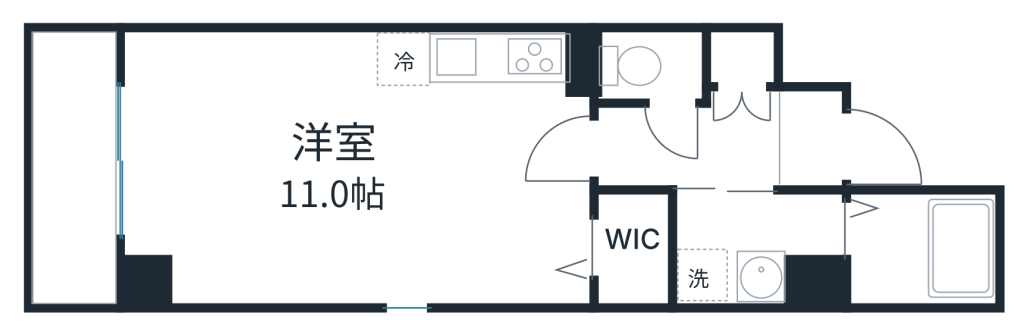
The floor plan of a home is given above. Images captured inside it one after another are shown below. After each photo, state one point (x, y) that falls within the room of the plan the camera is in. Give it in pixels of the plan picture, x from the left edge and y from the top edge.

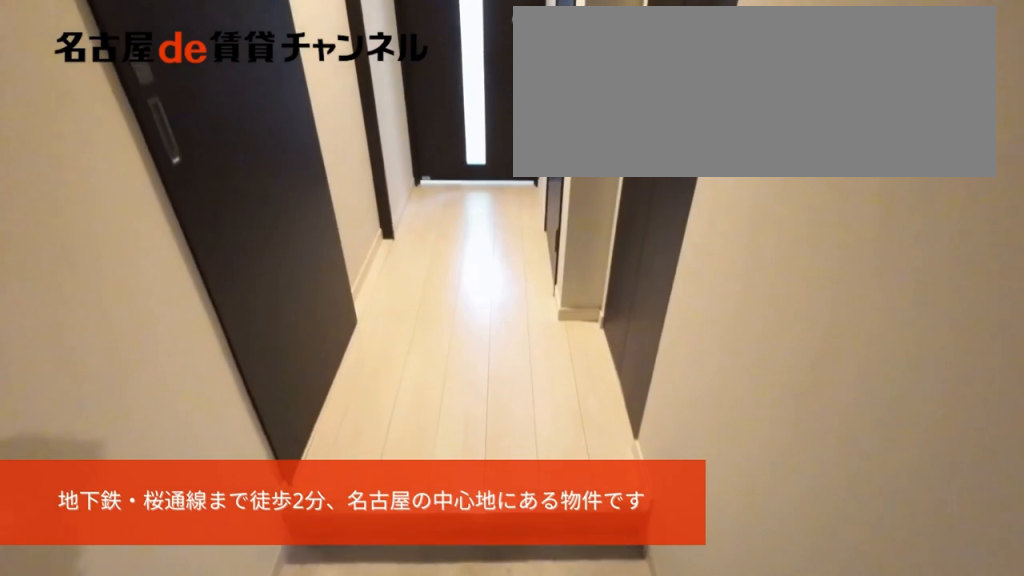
(811, 140)
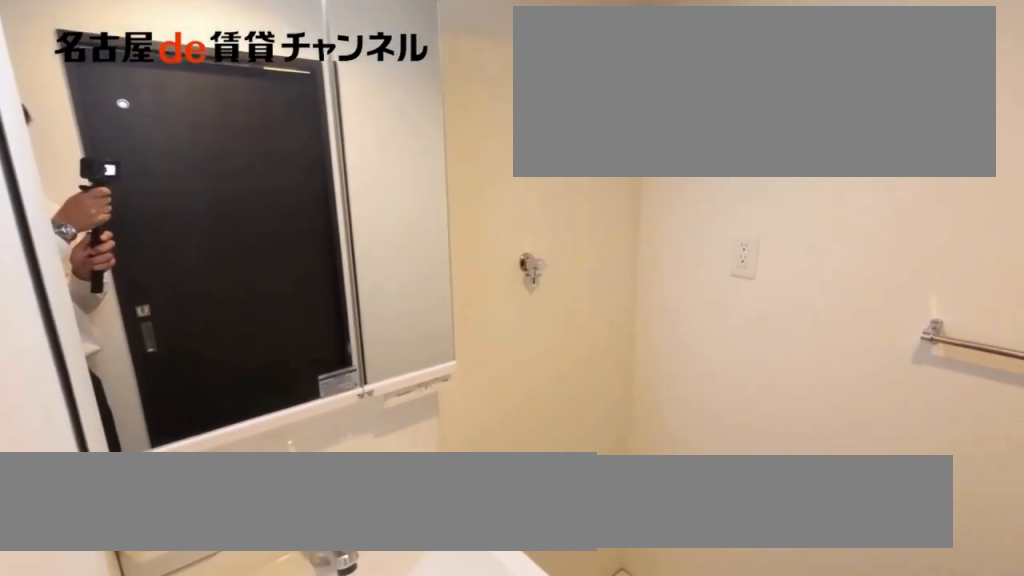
(758, 244)
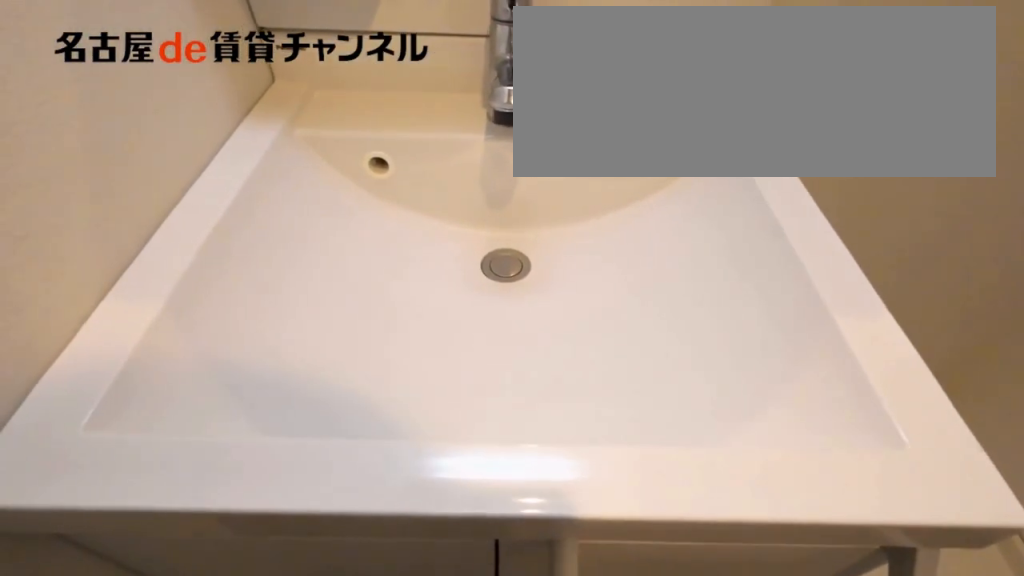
(758, 244)
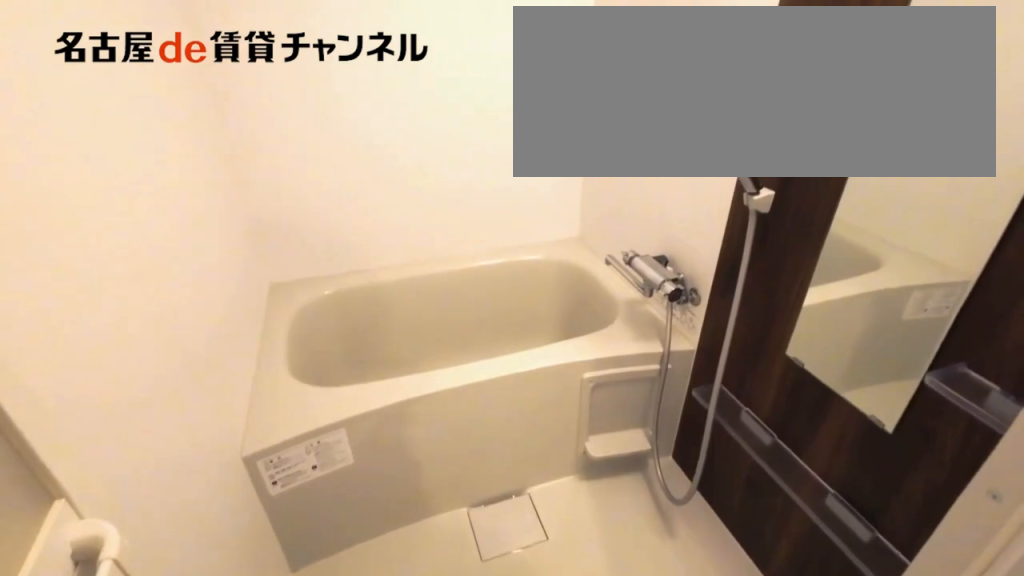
(919, 247)
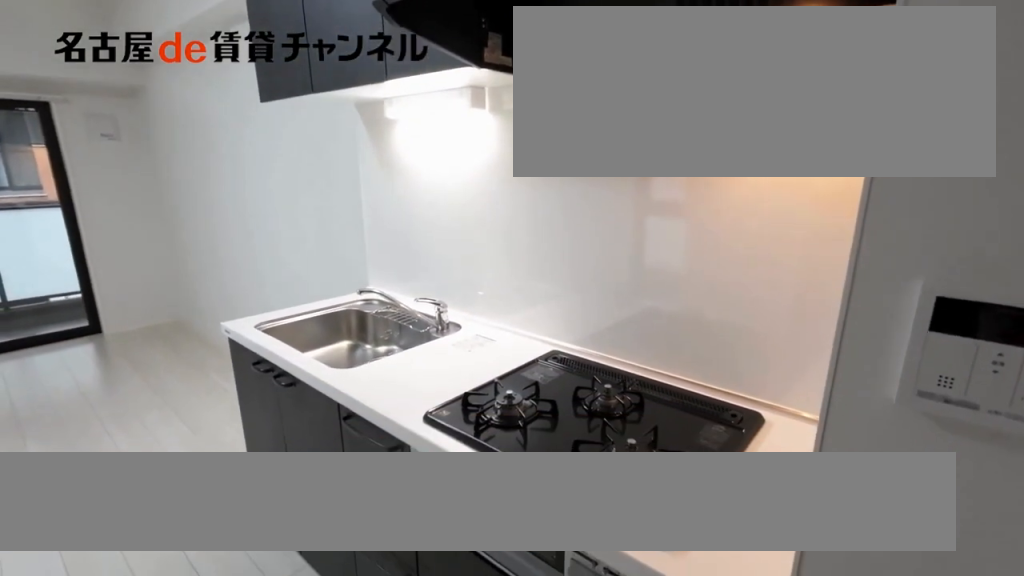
(487, 71)
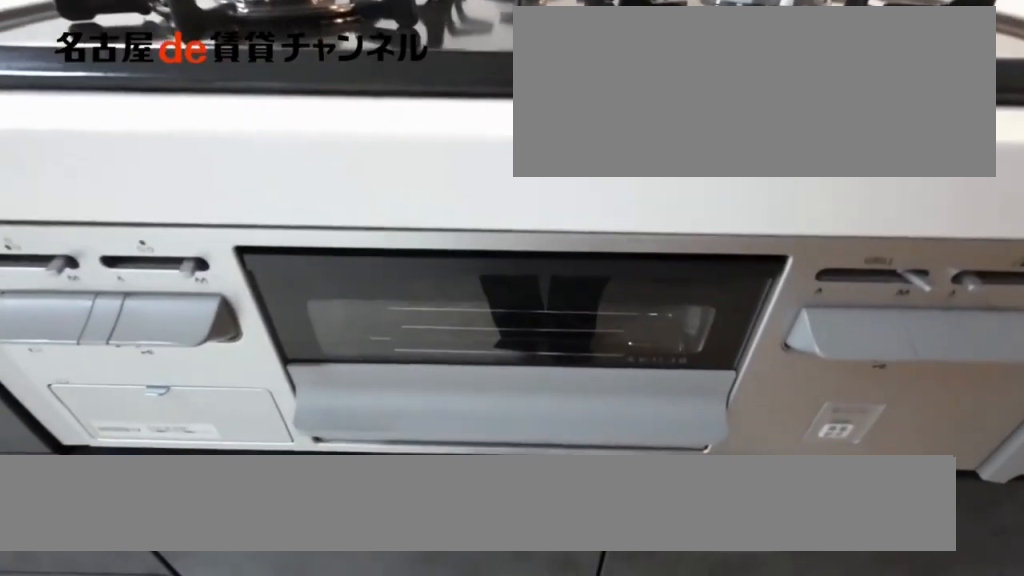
(487, 71)
